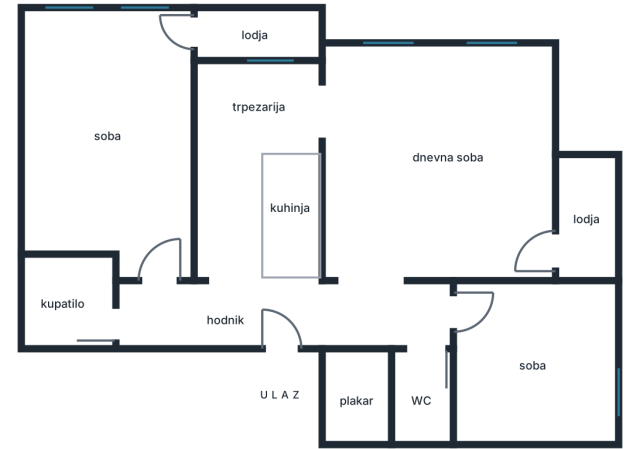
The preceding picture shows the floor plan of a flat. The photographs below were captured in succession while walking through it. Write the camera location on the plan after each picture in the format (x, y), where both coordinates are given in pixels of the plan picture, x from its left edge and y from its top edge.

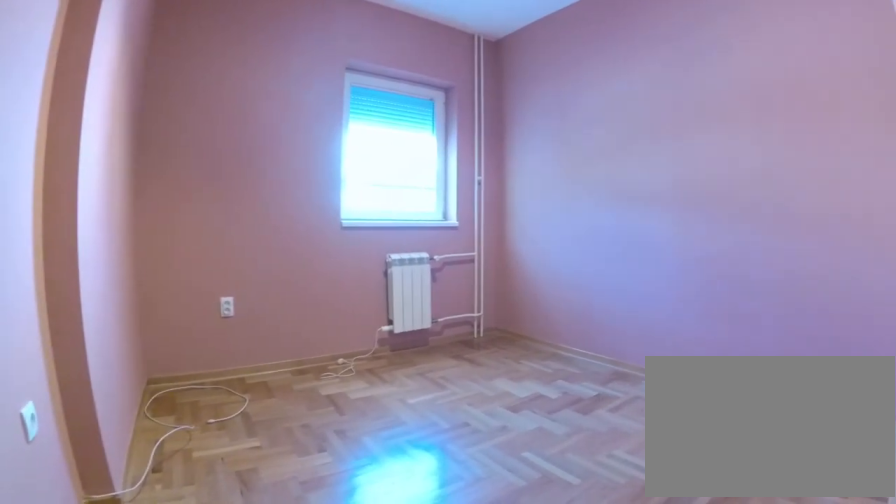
(449, 312)
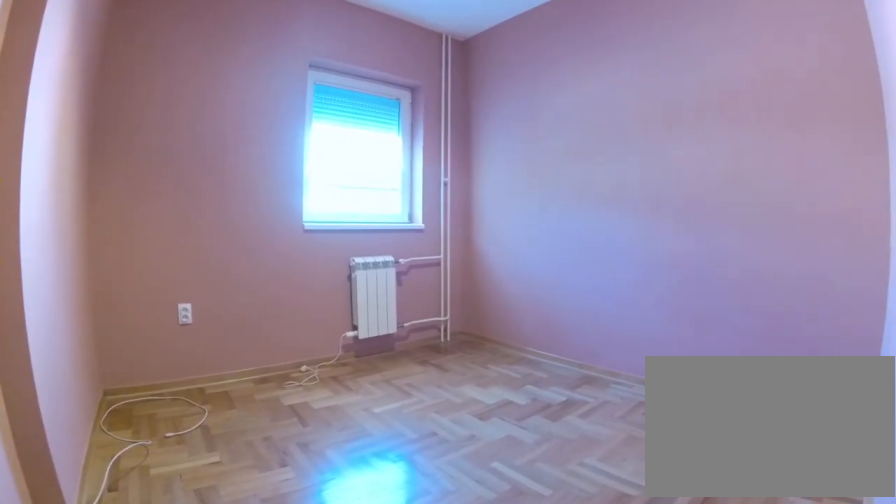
(458, 312)
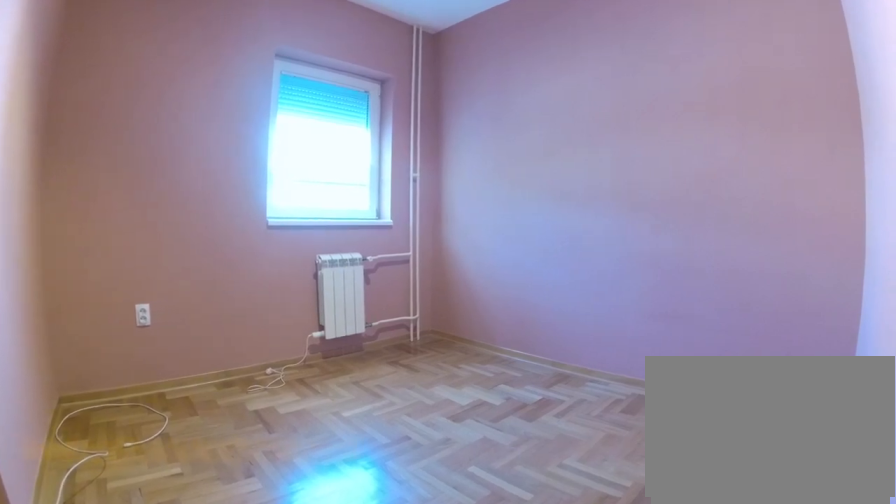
(473, 328)
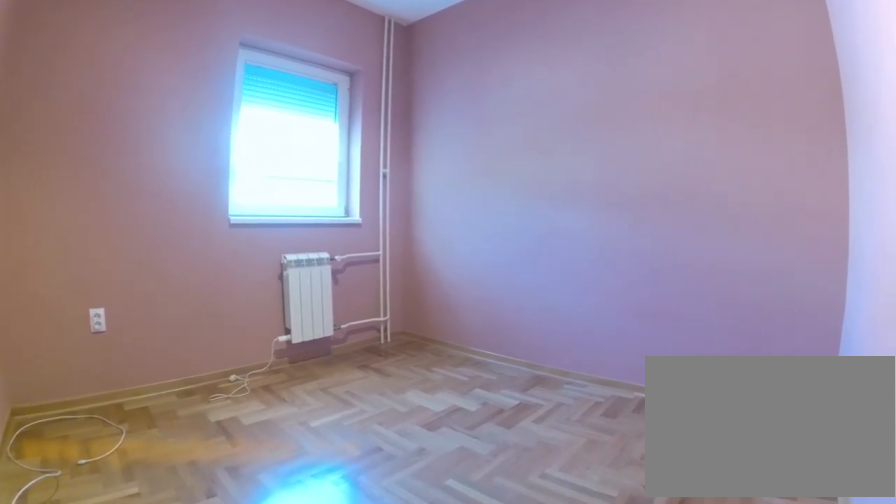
(479, 337)
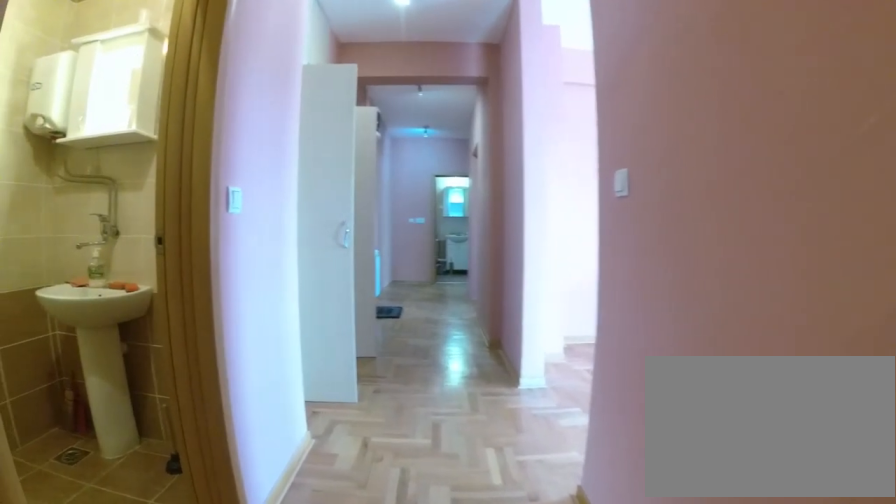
(466, 316)
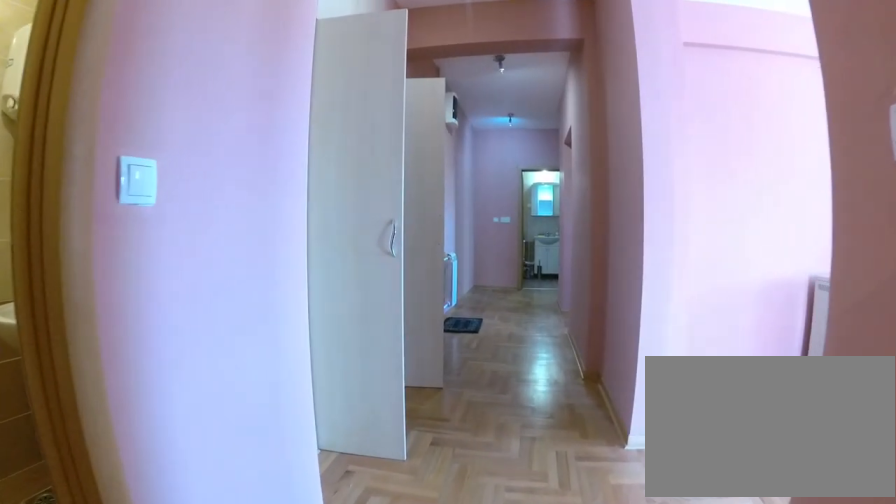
(419, 313)
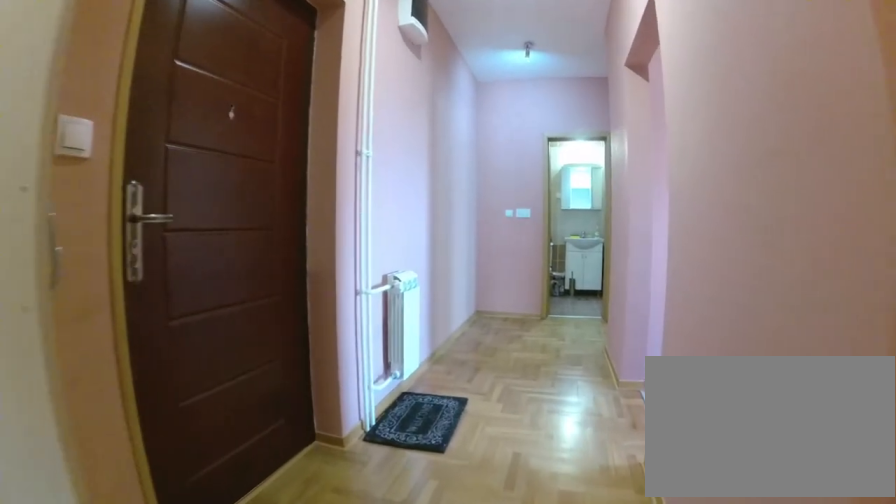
(358, 314)
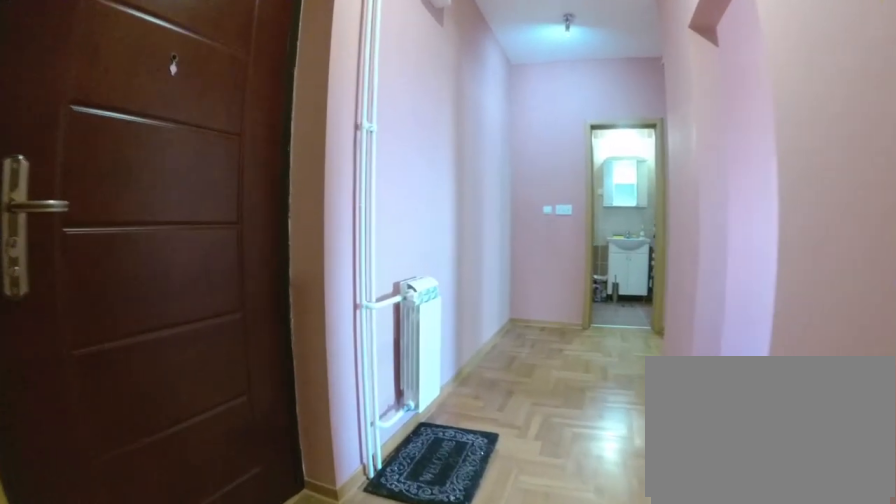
(329, 317)
